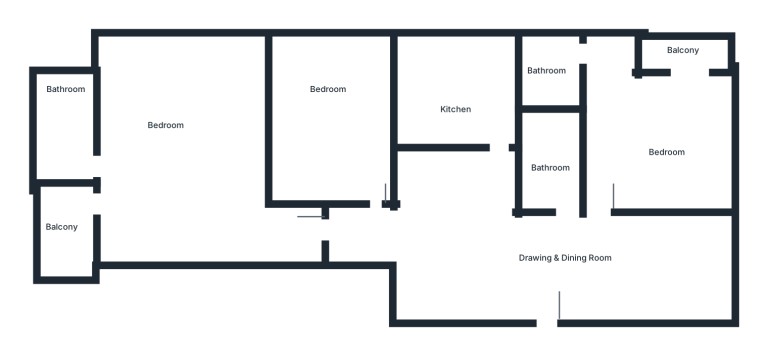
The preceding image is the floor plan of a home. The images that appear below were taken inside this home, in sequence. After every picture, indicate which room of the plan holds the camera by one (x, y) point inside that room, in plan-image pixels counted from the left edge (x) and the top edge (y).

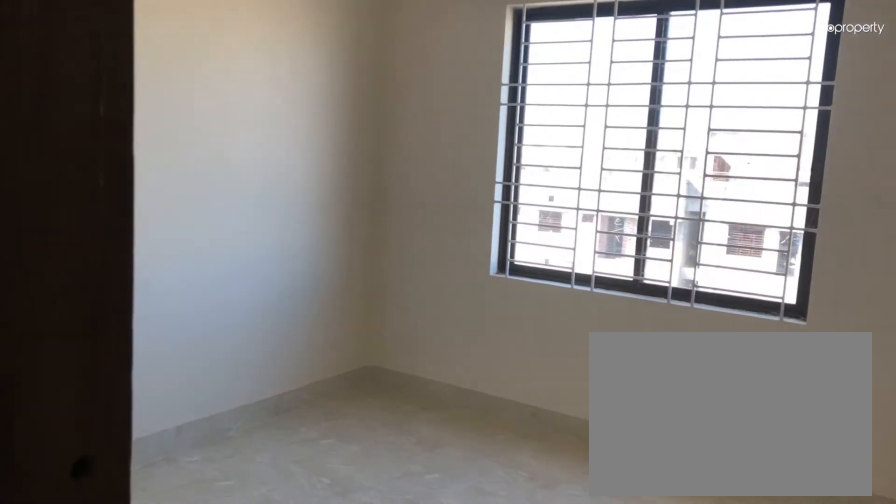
(361, 168)
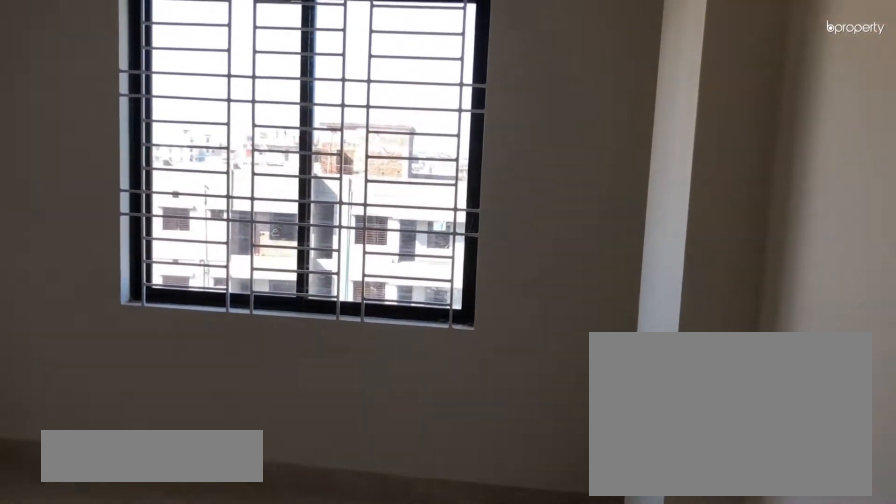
(335, 125)
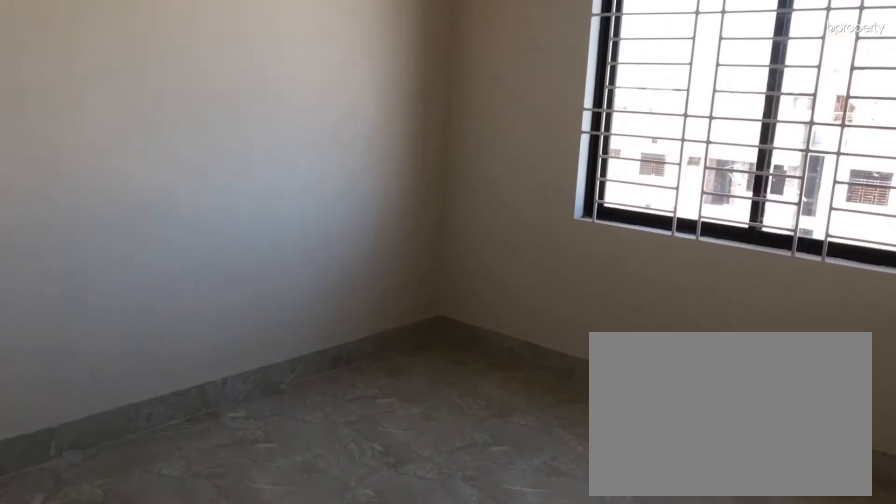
(335, 125)
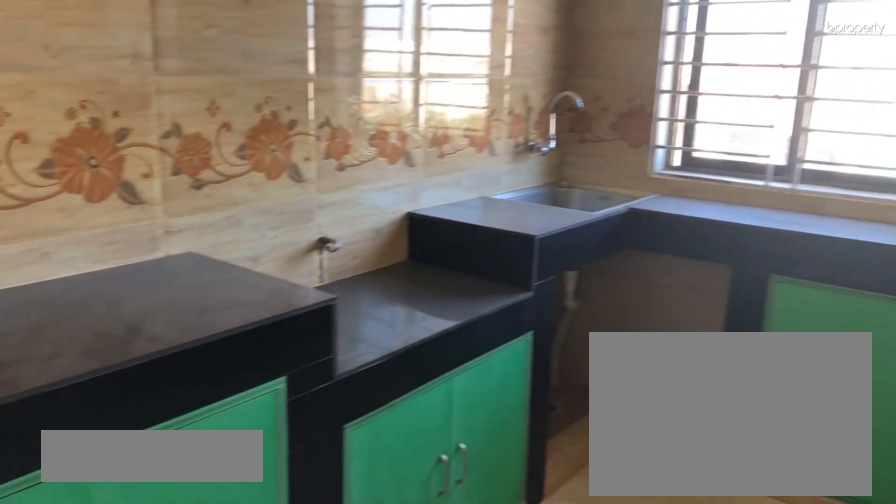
(461, 97)
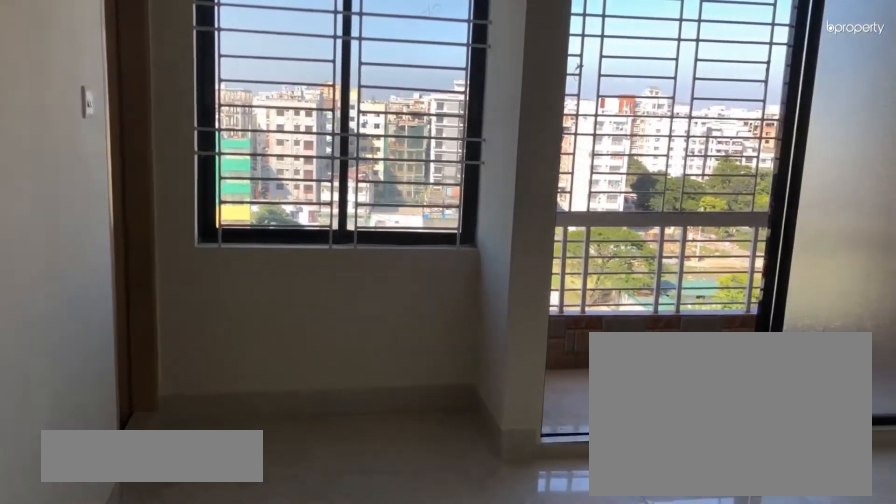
(656, 131)
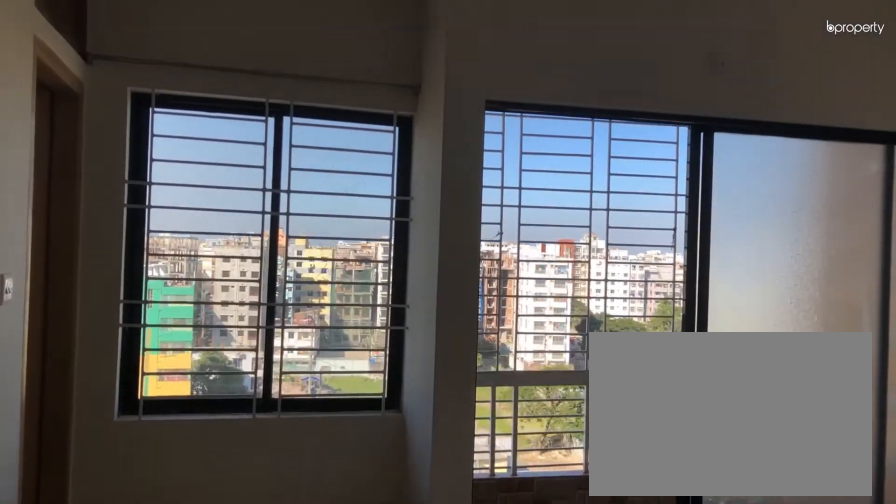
(656, 131)
